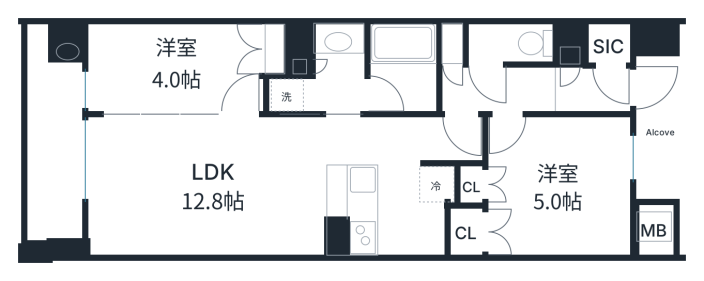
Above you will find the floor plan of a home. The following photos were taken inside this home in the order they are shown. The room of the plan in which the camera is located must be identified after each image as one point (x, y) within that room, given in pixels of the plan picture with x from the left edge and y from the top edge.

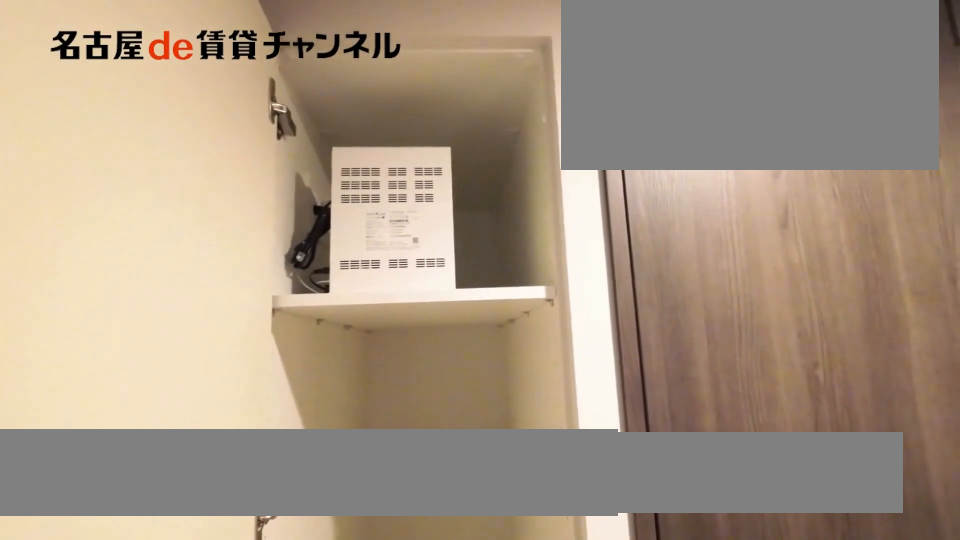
(452, 45)
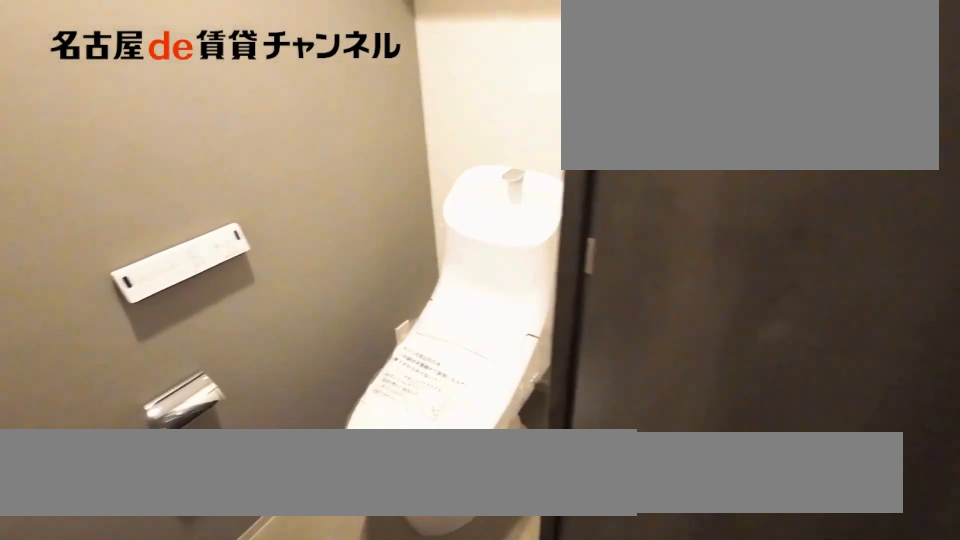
(510, 45)
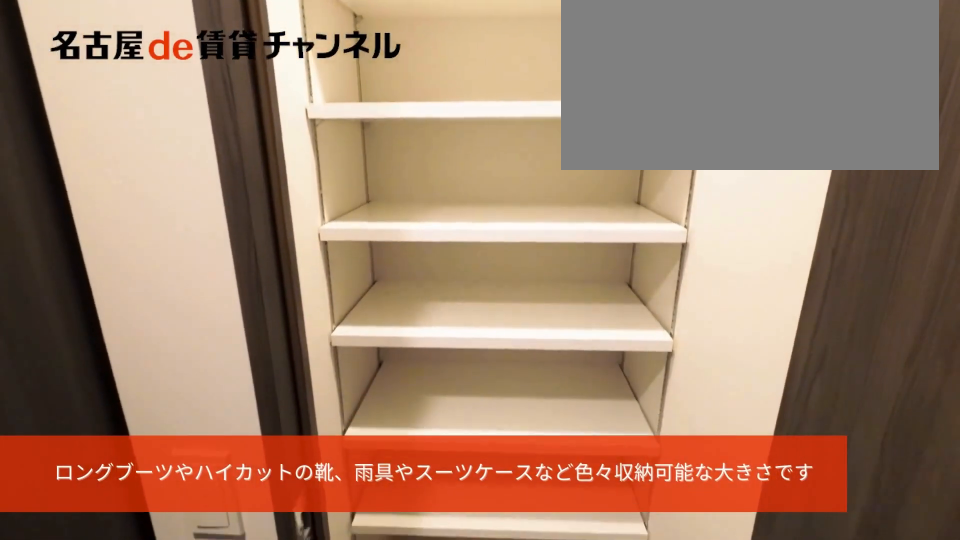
(609, 45)
